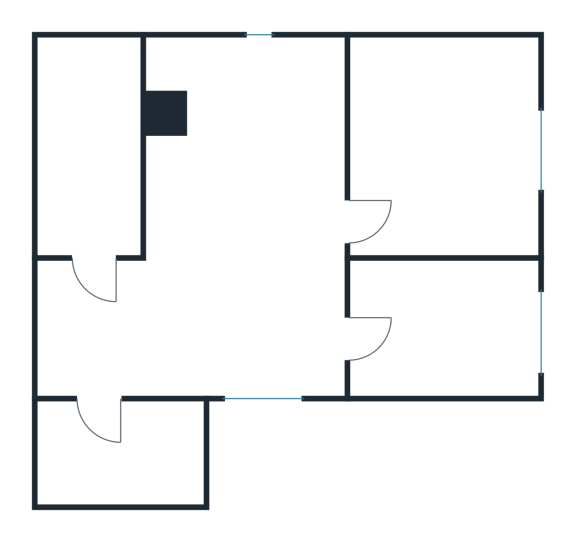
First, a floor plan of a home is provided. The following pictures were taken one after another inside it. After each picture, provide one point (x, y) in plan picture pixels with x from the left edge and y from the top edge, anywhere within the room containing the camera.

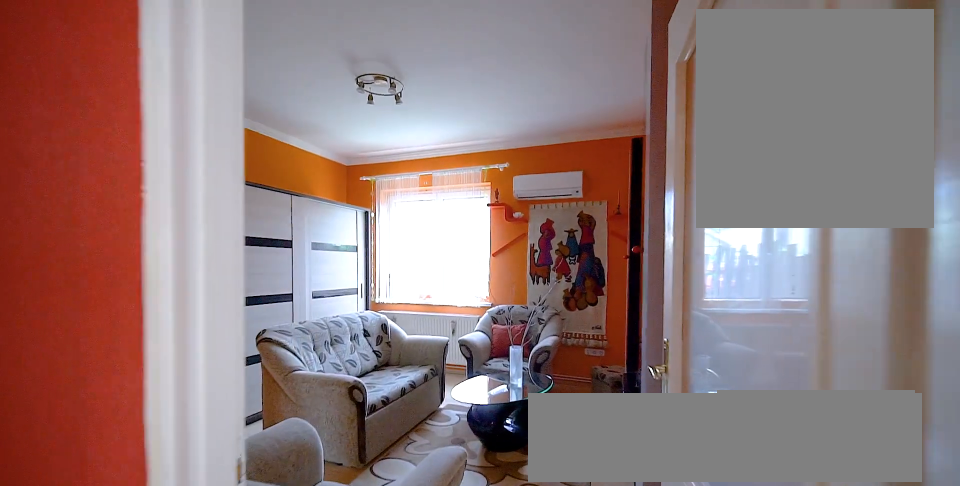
(446, 155)
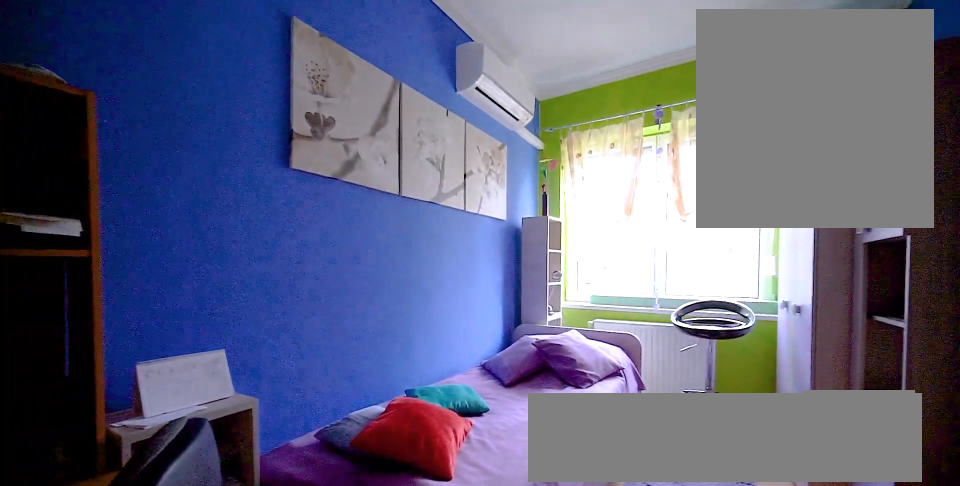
(446, 328)
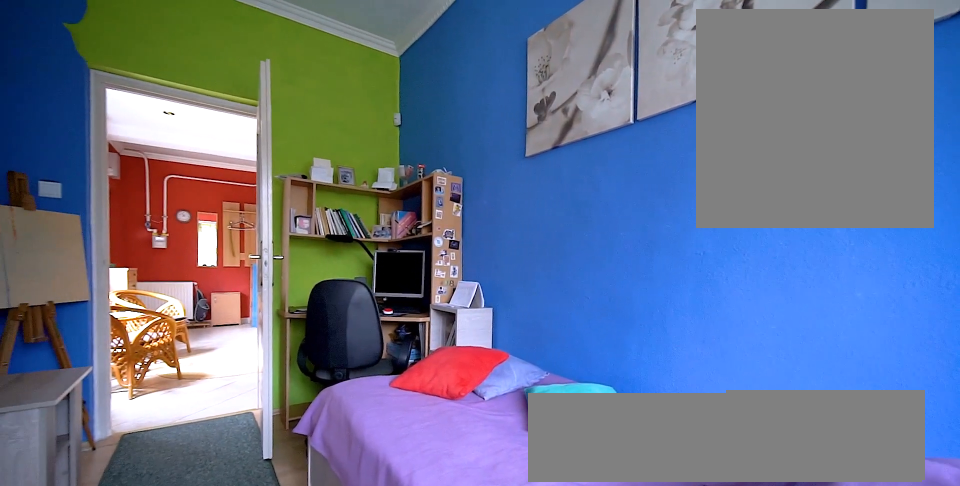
(446, 327)
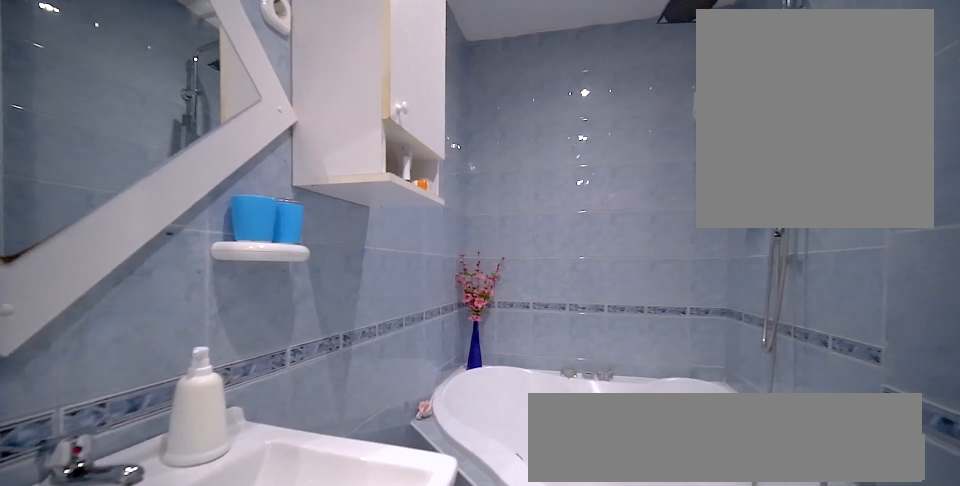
(91, 163)
